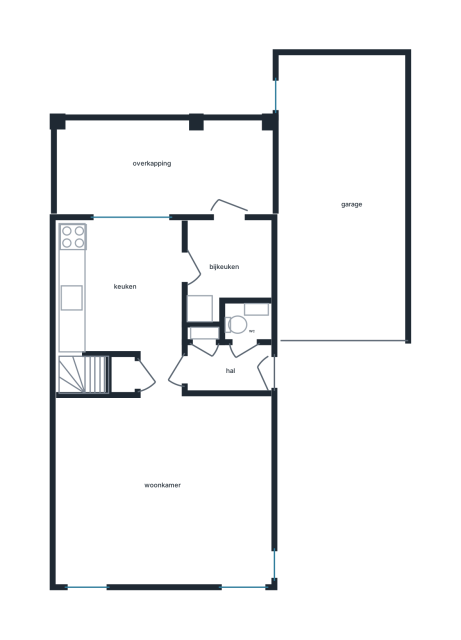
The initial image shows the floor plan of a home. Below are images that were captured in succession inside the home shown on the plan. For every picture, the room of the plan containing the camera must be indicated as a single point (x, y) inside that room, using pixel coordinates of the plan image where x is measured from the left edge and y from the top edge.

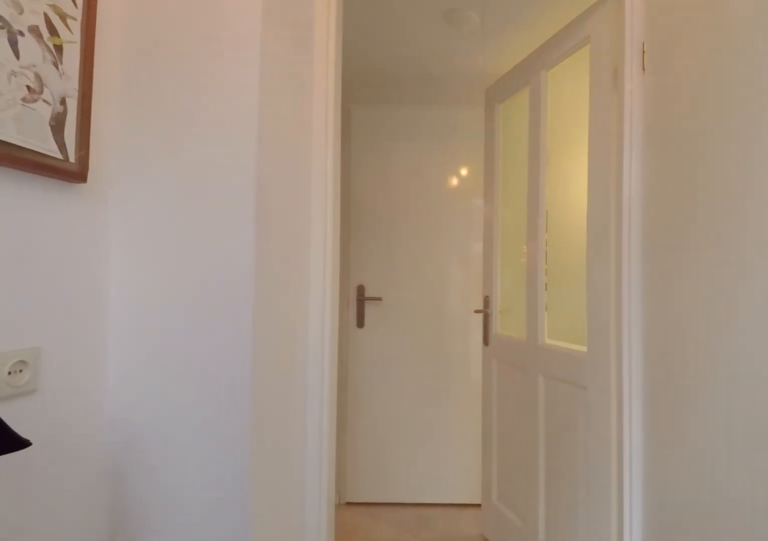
(227, 369)
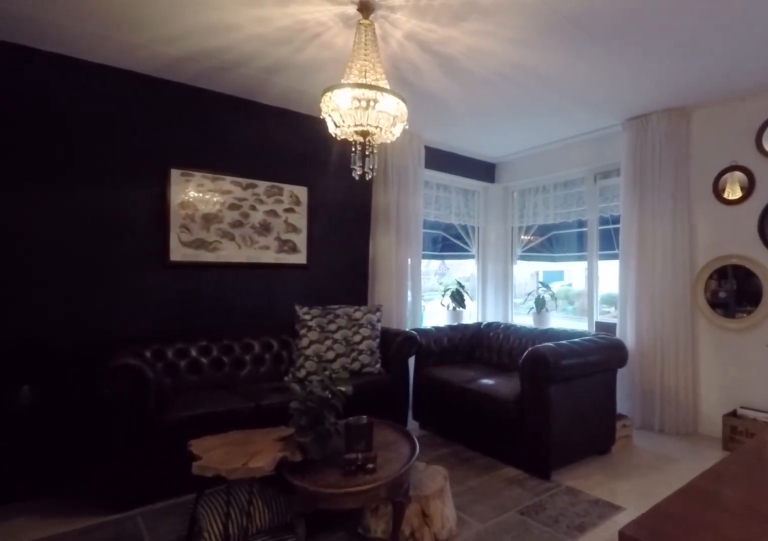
(163, 484)
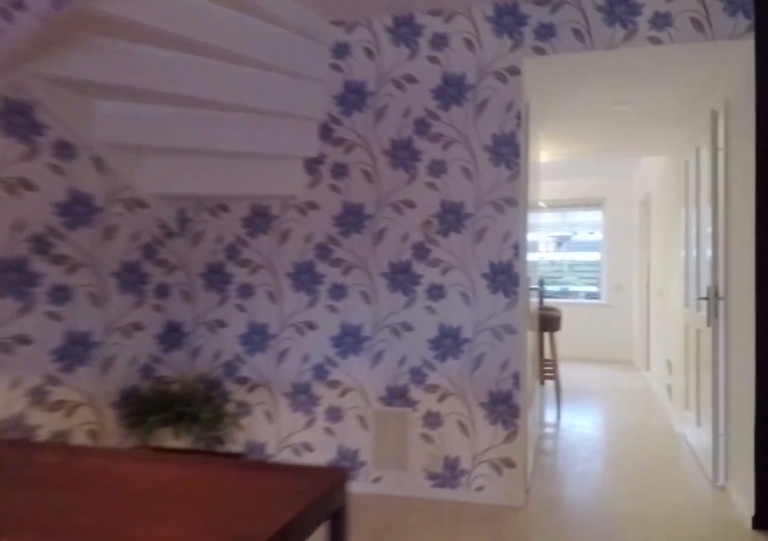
(163, 484)
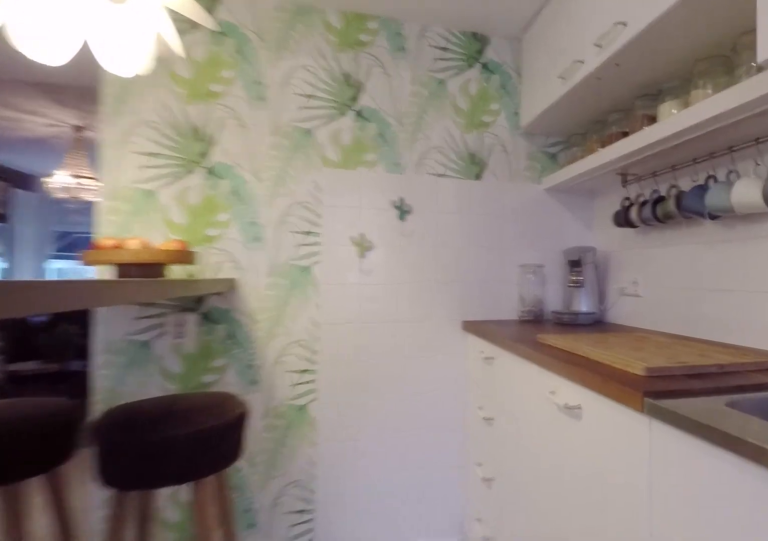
(121, 287)
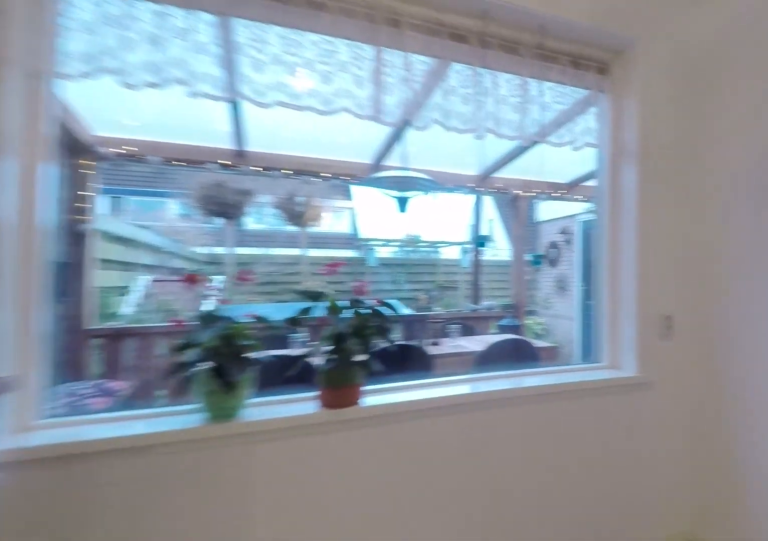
(121, 287)
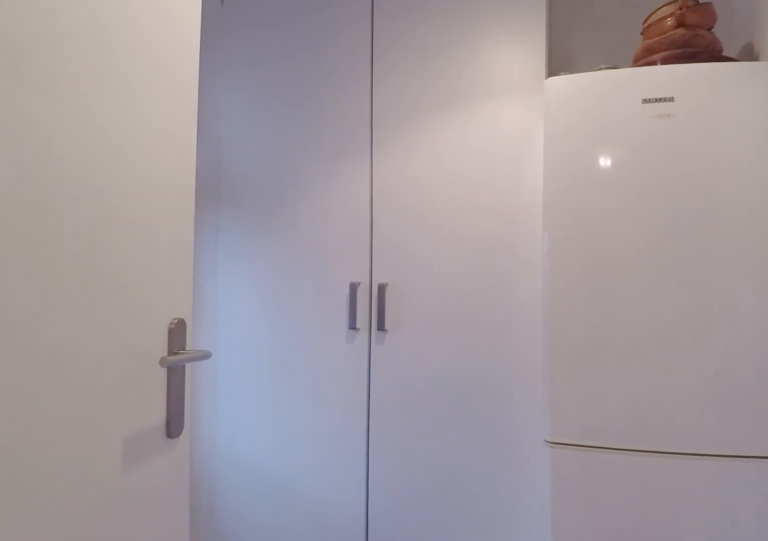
(225, 264)
